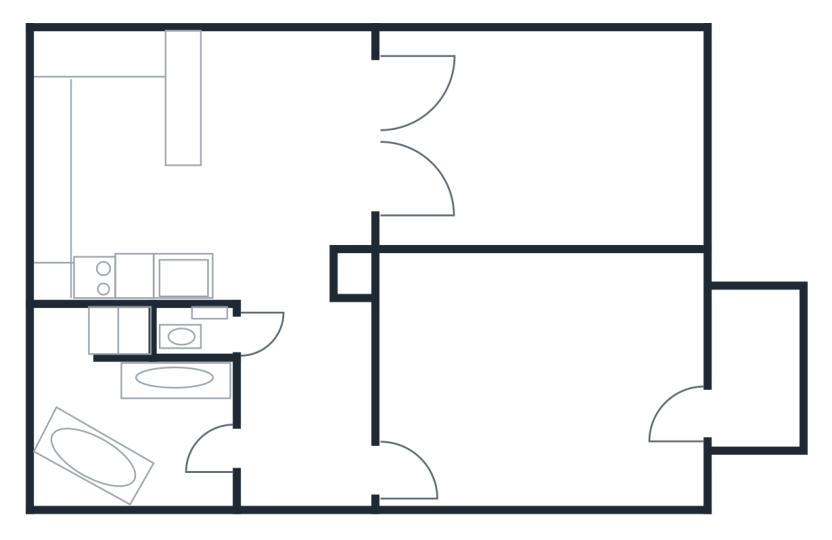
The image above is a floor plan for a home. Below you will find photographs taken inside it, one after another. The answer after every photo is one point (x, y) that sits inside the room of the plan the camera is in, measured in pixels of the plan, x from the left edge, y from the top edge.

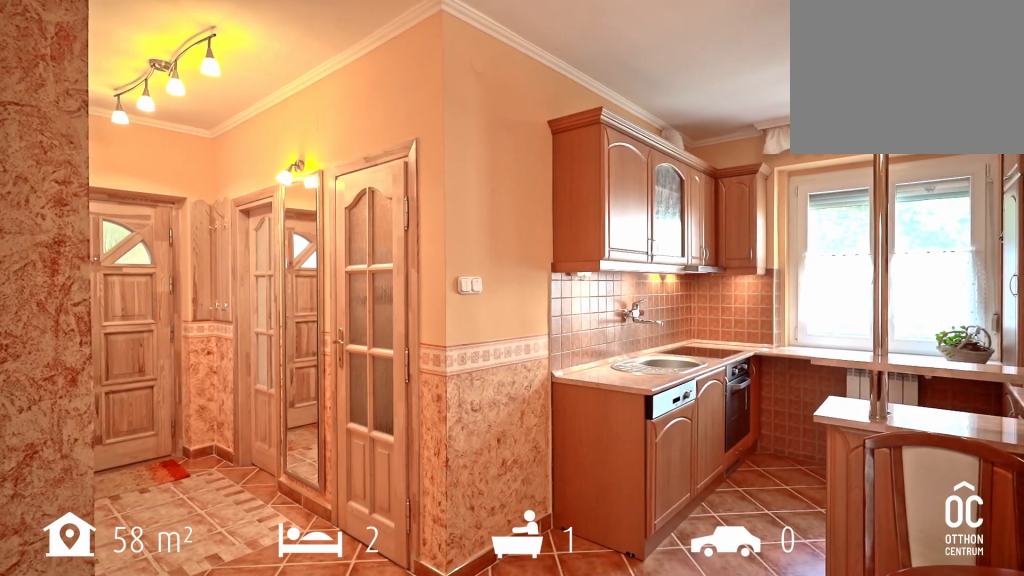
(275, 197)
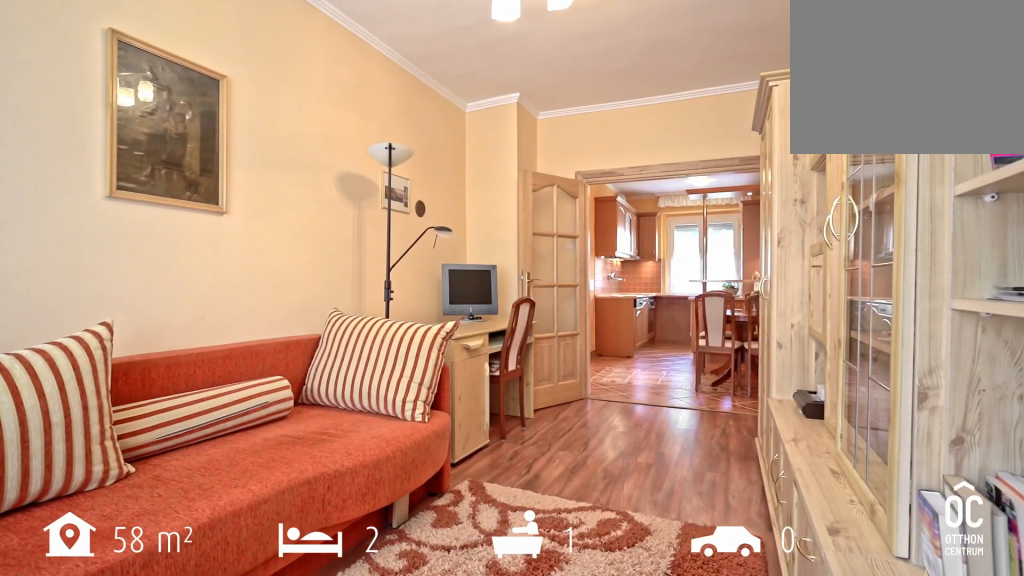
(562, 128)
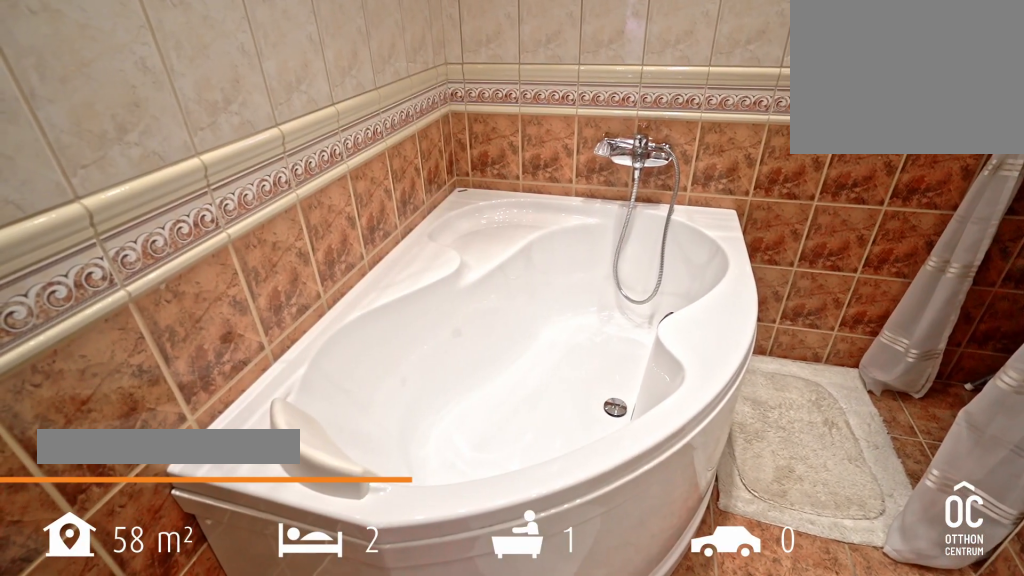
(144, 415)
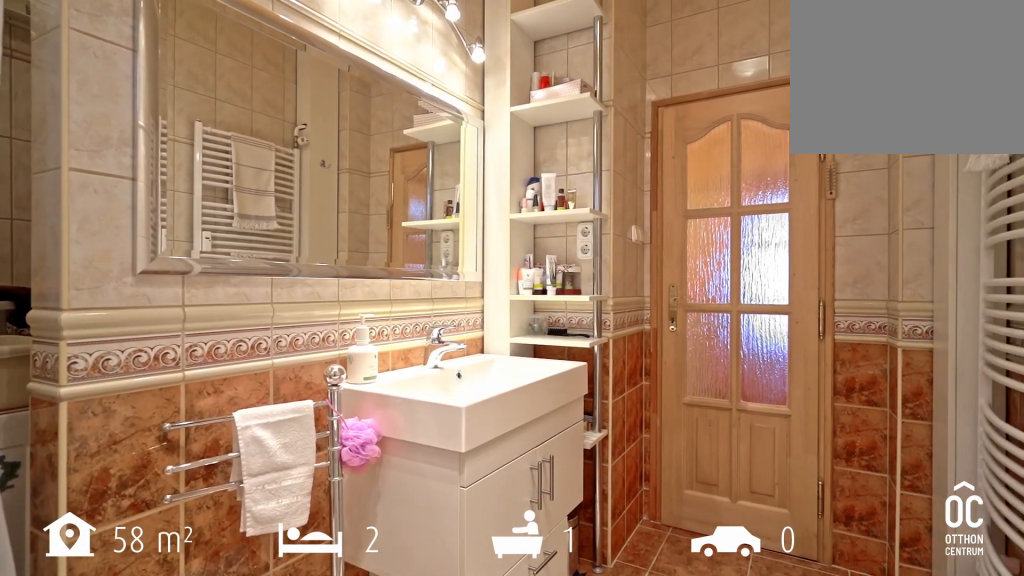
(144, 415)
